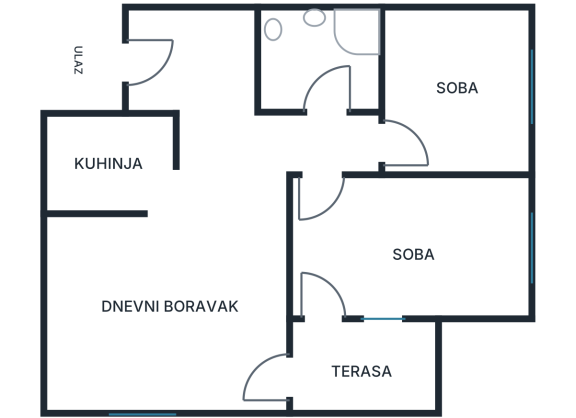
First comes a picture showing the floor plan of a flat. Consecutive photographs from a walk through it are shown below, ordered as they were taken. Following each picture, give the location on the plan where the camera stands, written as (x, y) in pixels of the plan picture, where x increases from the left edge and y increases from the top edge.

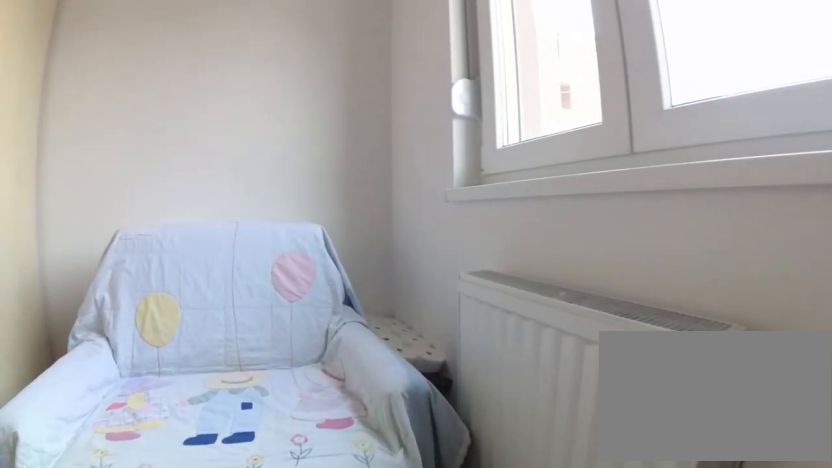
(472, 121)
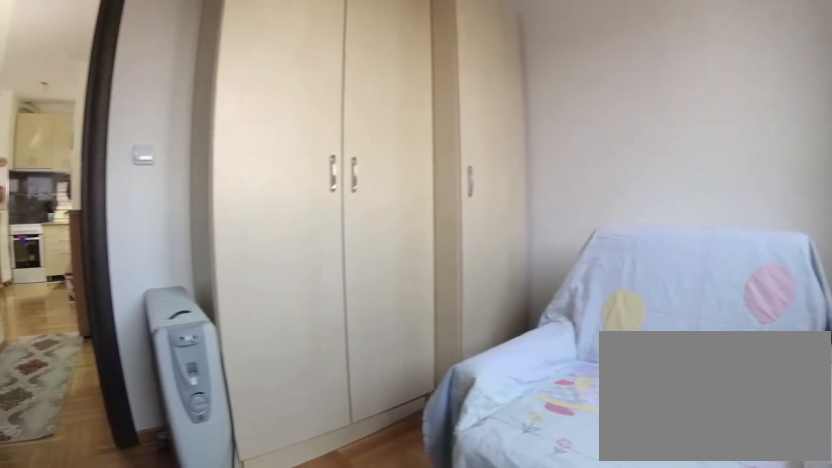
(513, 129)
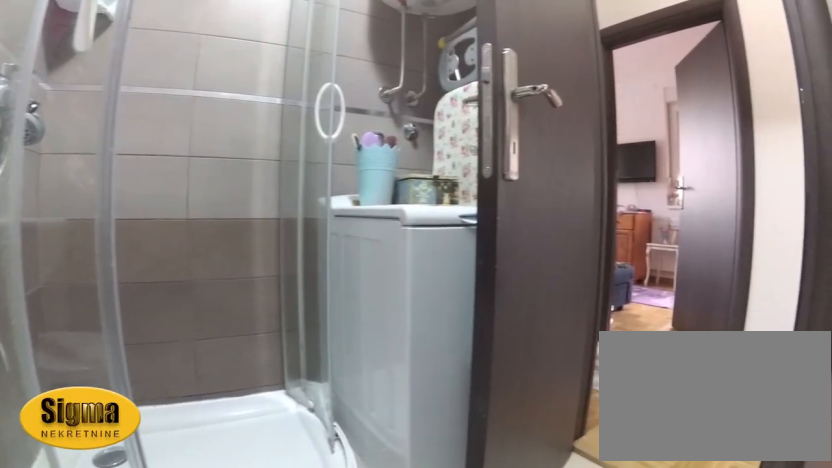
(293, 44)
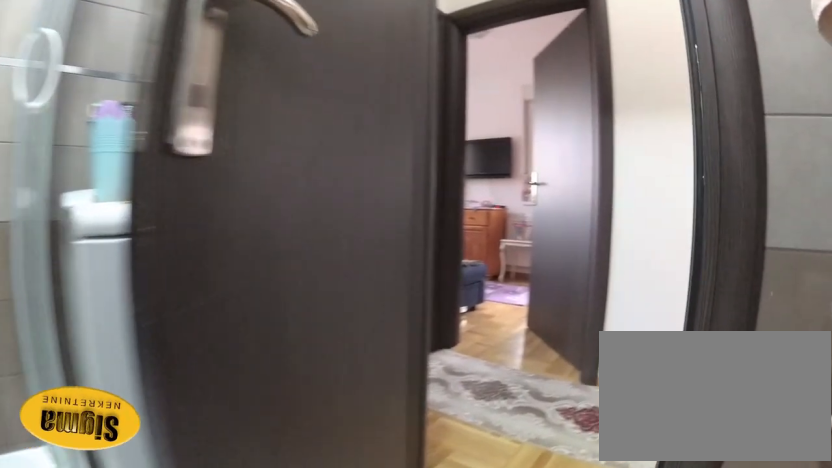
(310, 50)
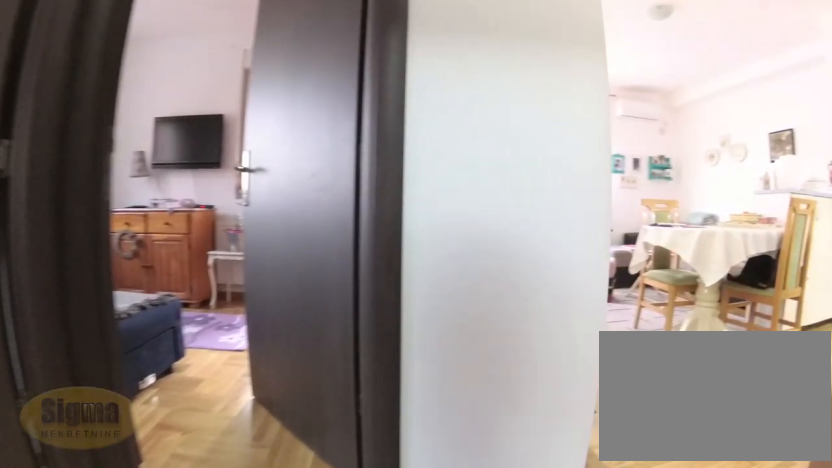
(337, 103)
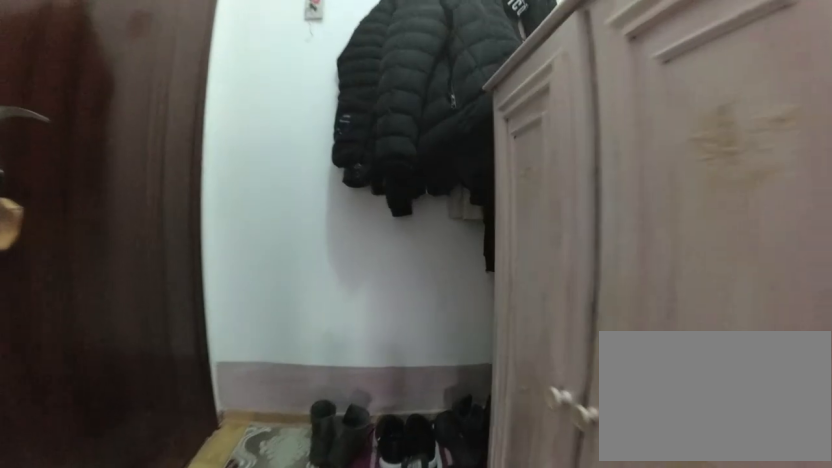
(231, 108)
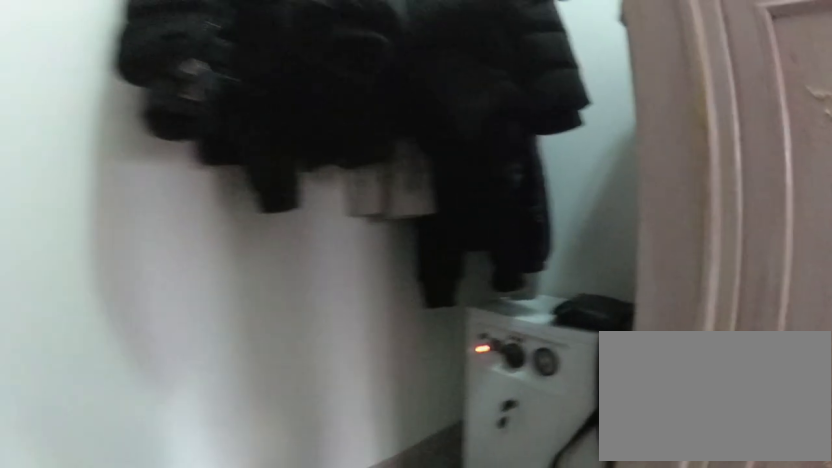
(221, 74)
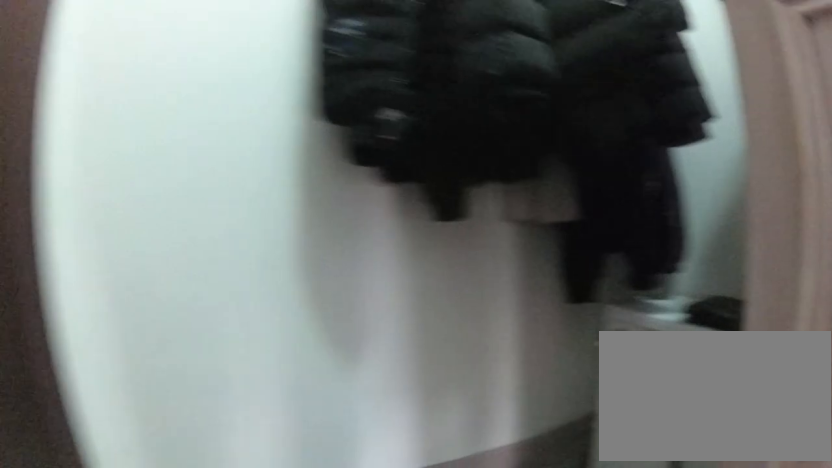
(216, 65)
